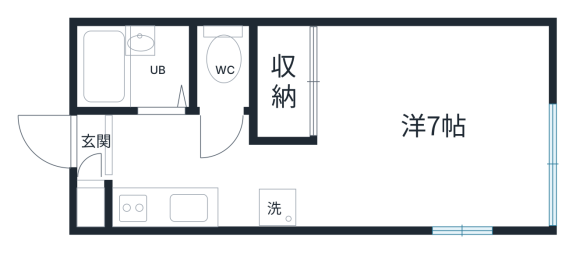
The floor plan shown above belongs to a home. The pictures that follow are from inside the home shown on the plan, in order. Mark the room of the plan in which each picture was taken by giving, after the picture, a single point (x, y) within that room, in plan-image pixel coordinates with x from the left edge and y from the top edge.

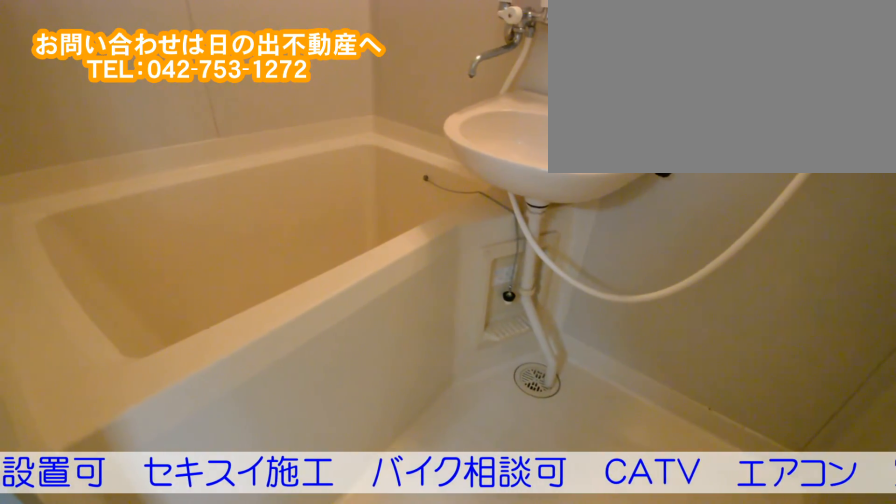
(128, 75)
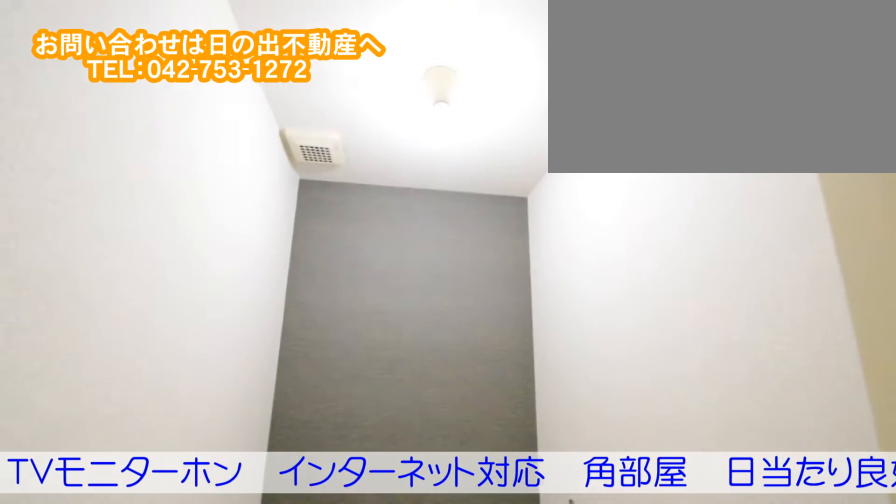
(217, 72)
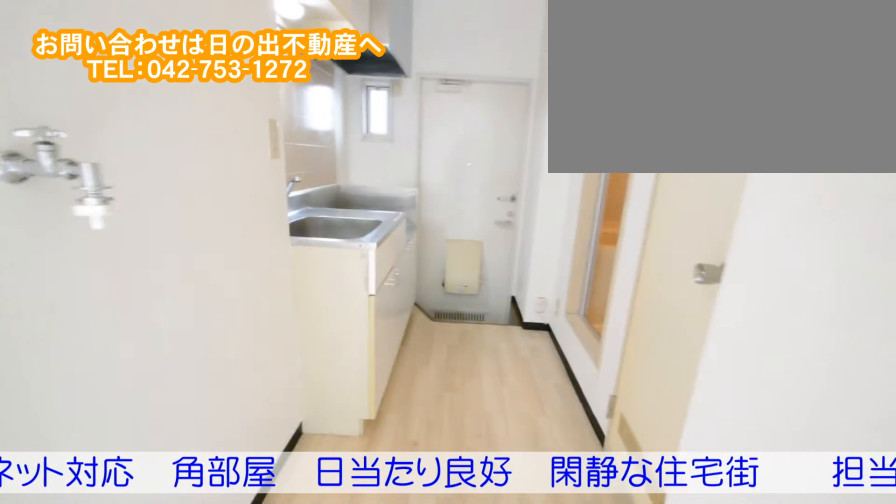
(187, 148)
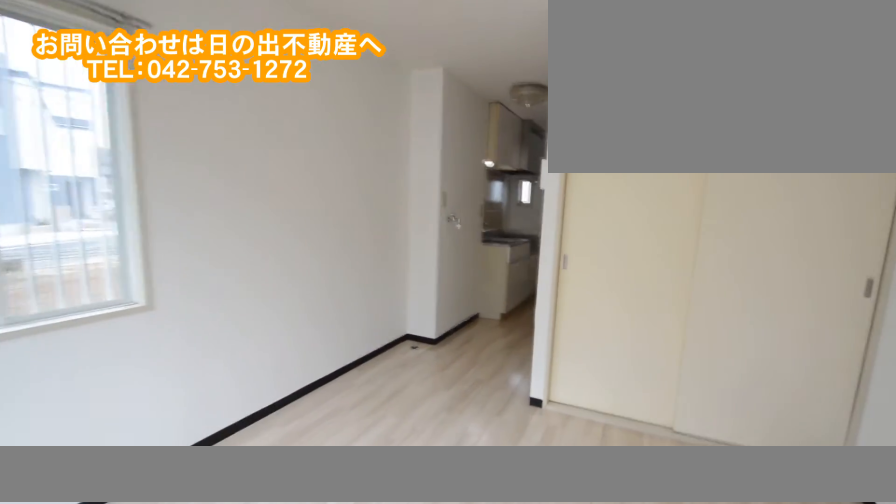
(441, 81)
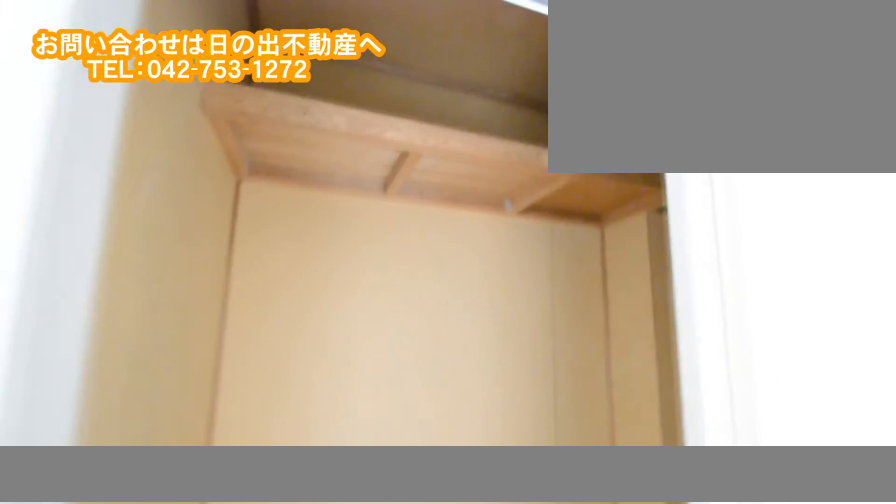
(440, 81)
